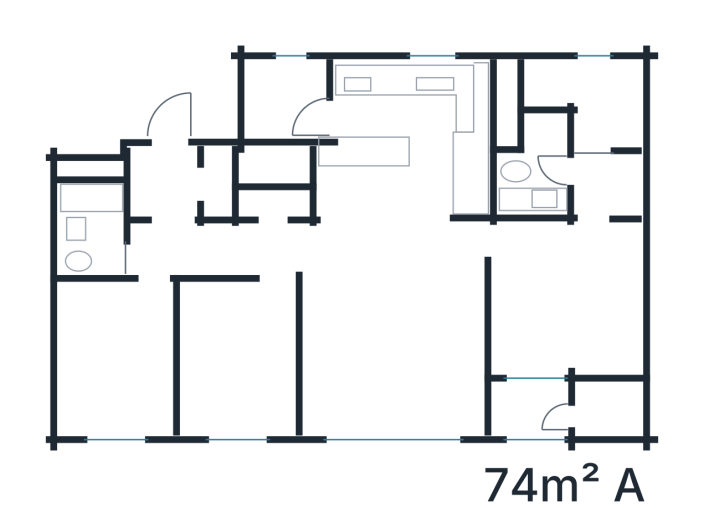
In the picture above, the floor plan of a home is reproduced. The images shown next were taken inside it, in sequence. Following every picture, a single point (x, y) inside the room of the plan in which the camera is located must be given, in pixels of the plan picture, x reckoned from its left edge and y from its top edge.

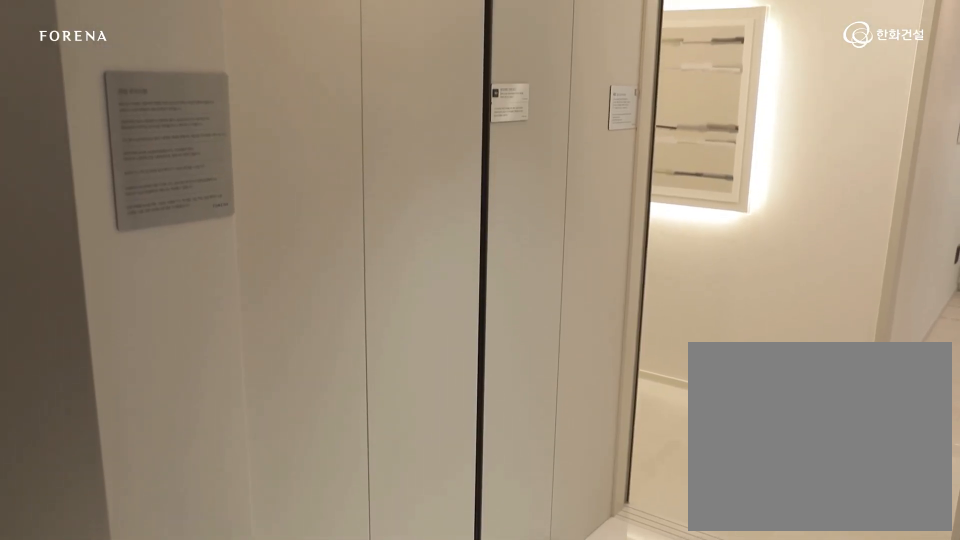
(172, 180)
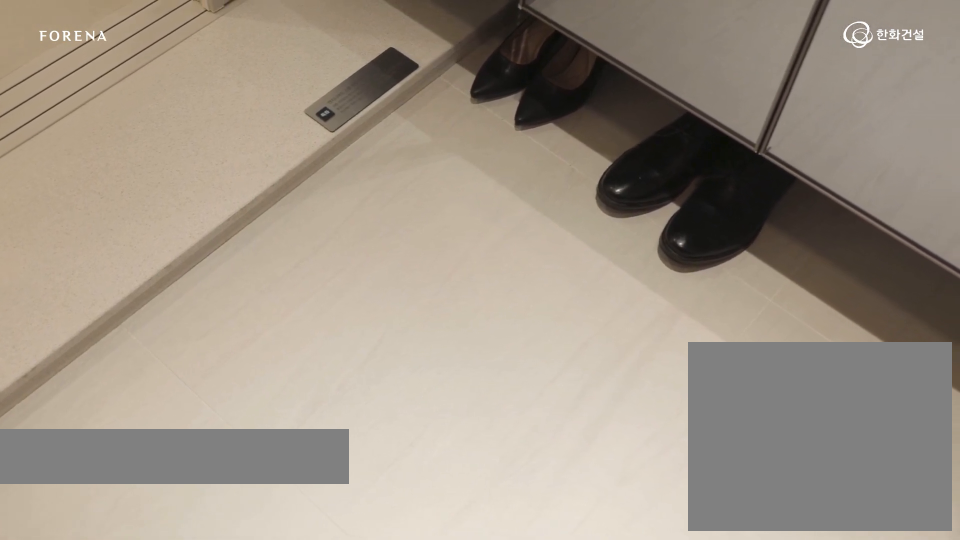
(172, 180)
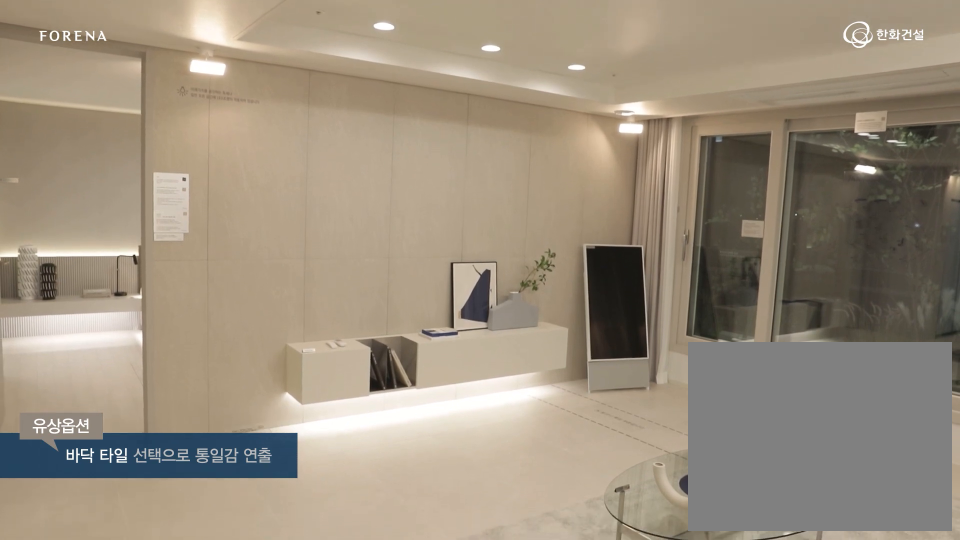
(399, 339)
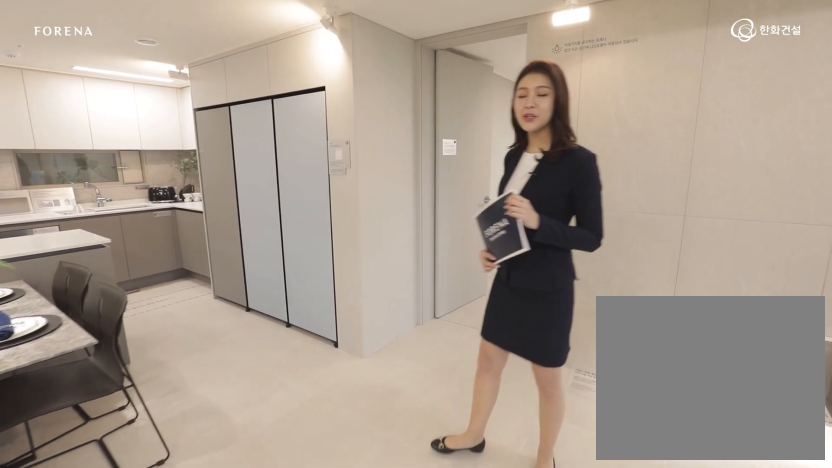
(381, 197)
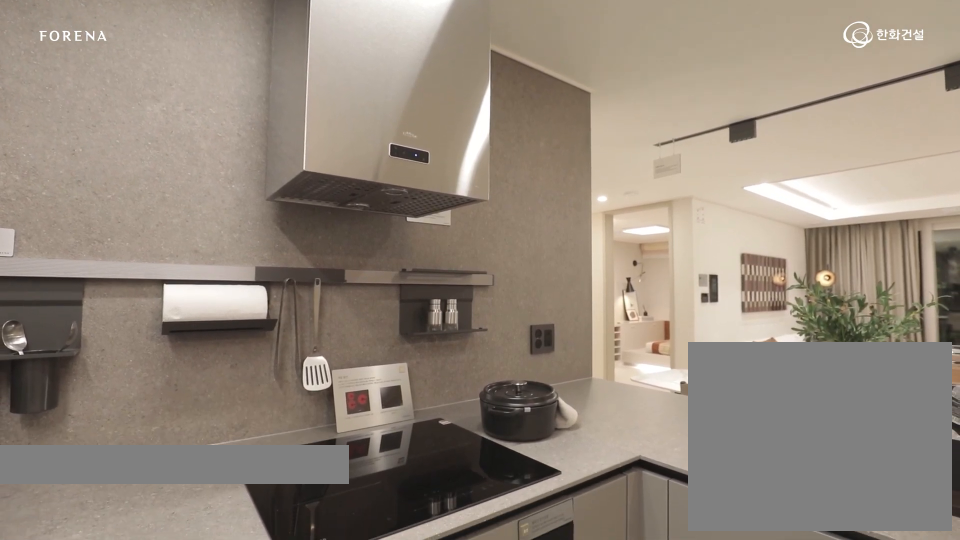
(386, 197)
